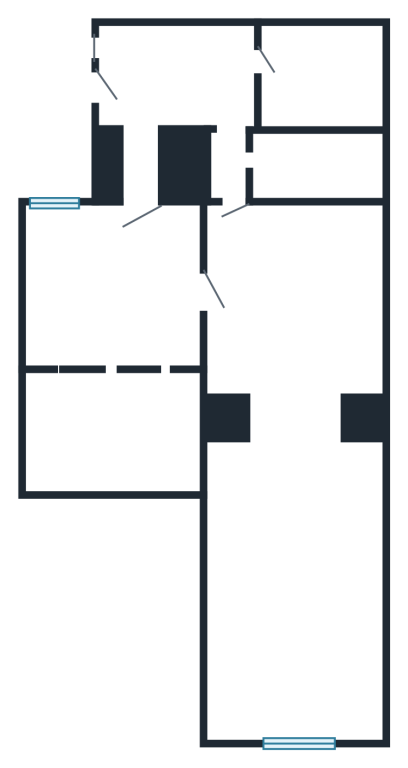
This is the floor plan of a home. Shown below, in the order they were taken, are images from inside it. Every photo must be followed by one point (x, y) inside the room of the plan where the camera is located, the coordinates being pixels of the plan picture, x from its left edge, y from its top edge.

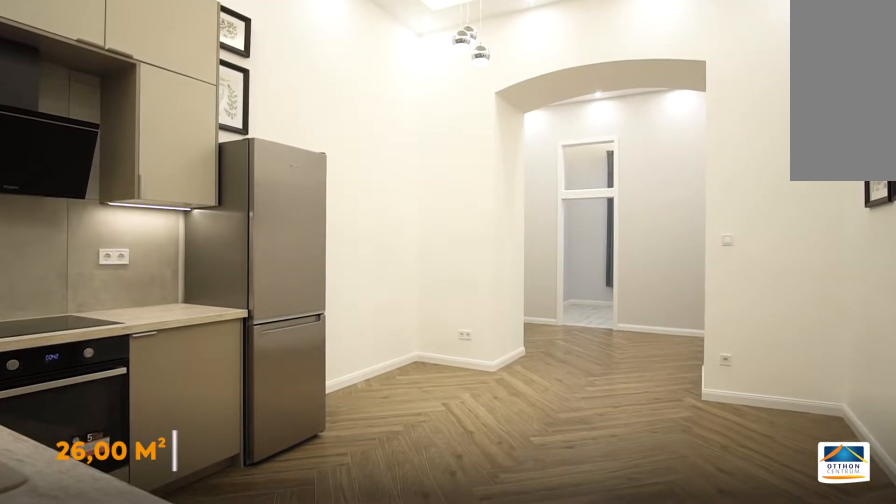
(298, 310)
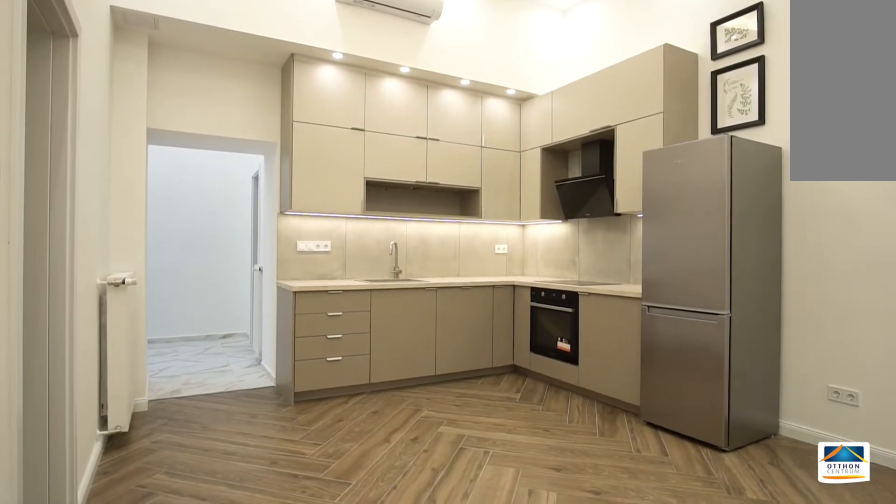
(298, 311)
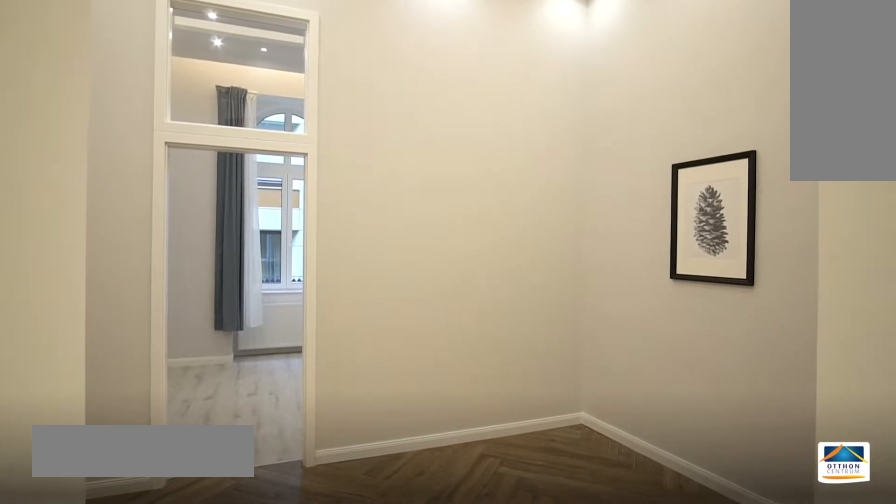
(298, 468)
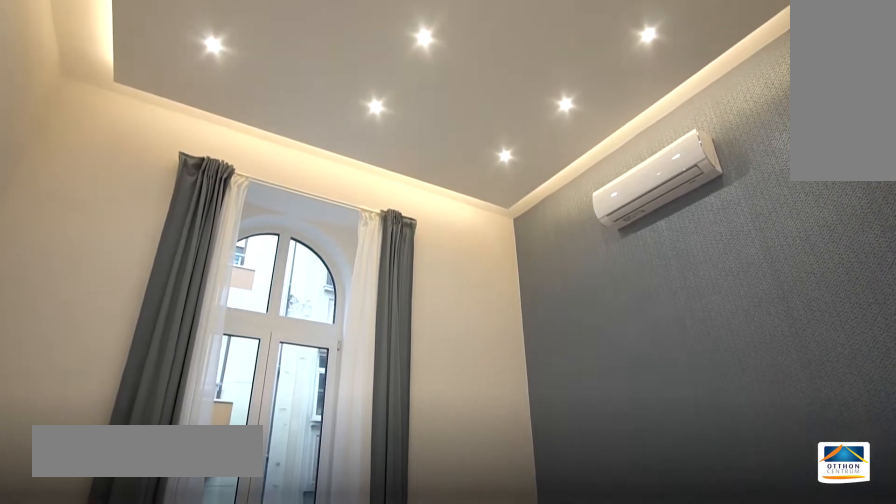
(299, 655)
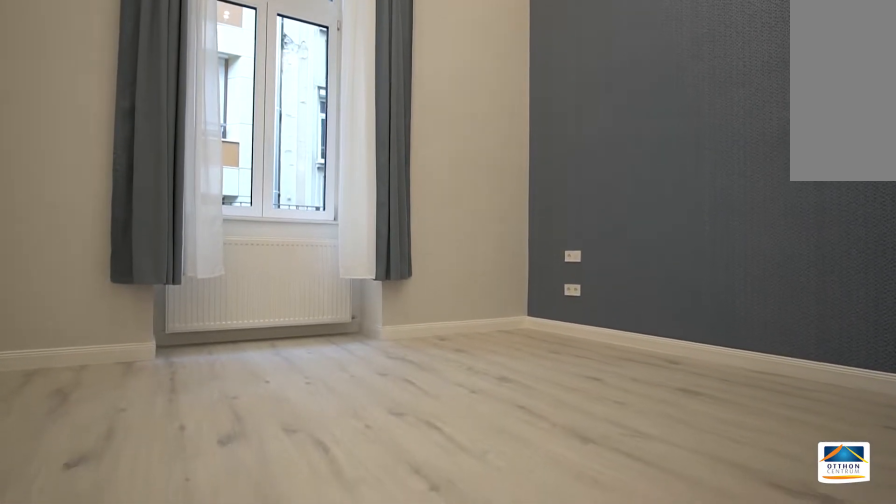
(298, 653)
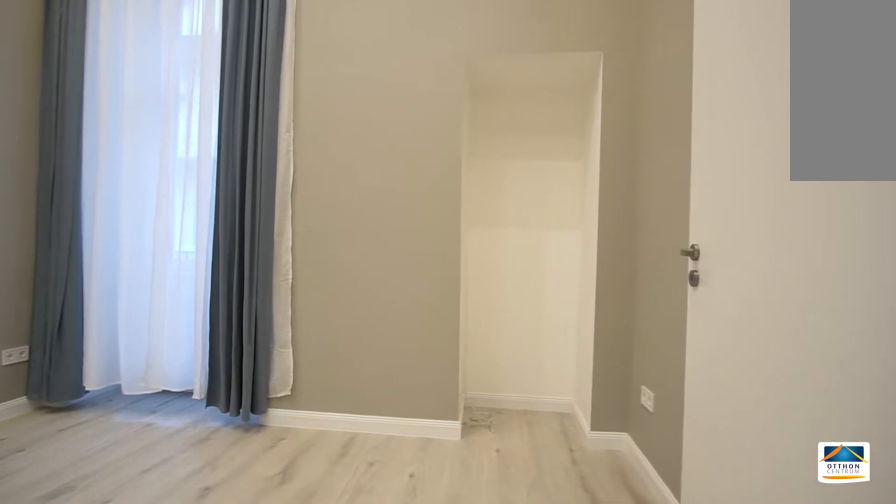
(120, 314)
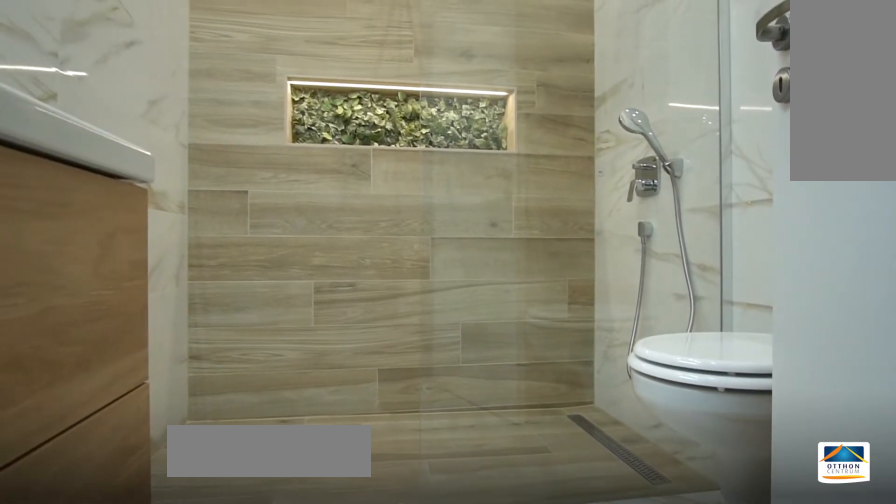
(322, 80)
